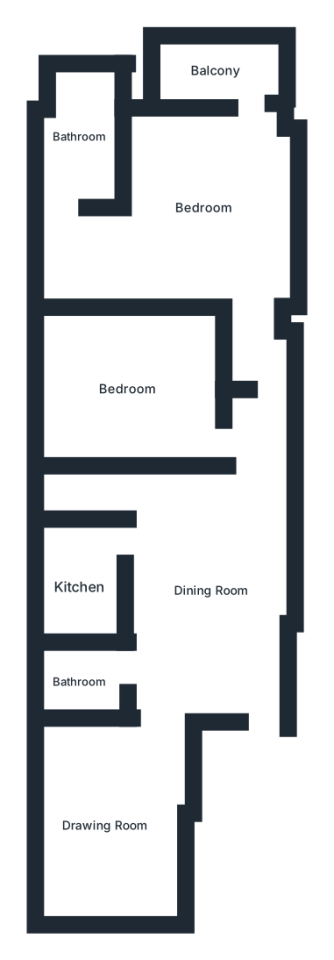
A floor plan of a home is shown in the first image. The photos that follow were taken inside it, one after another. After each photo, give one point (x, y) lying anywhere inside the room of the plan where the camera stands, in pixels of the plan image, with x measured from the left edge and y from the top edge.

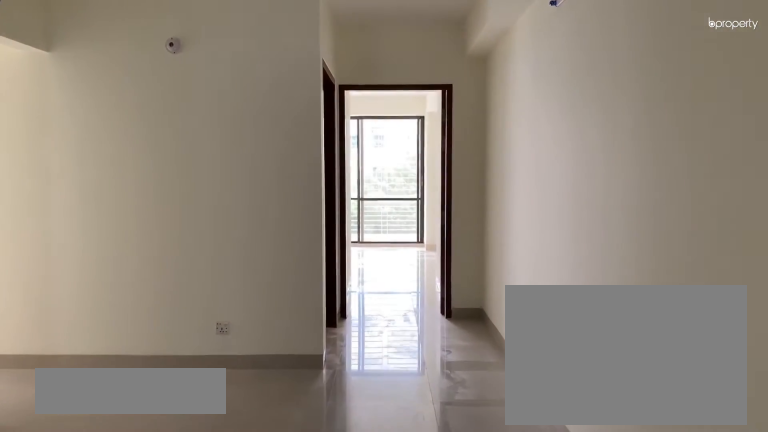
(210, 582)
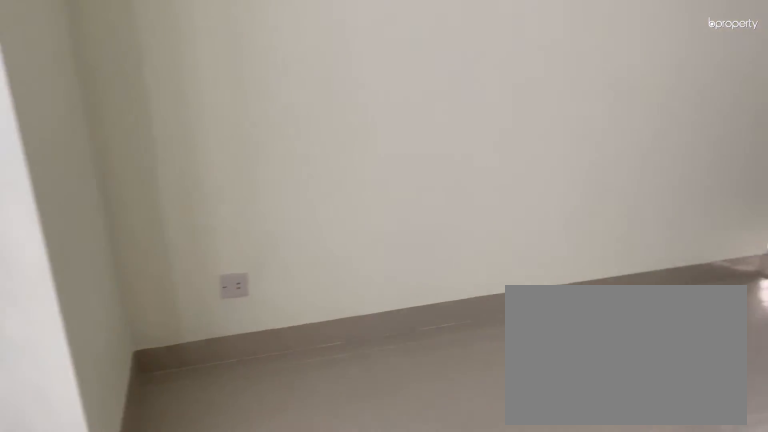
(106, 825)
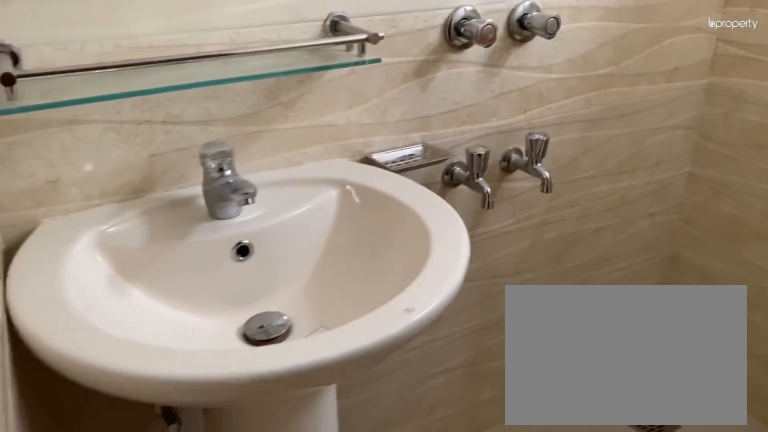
(81, 680)
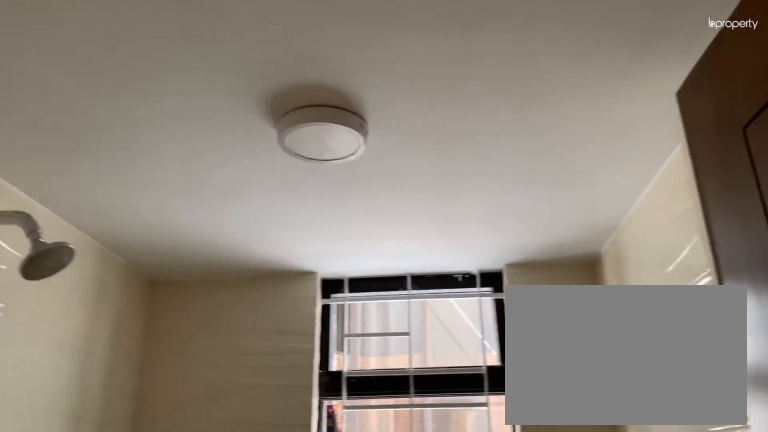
(81, 680)
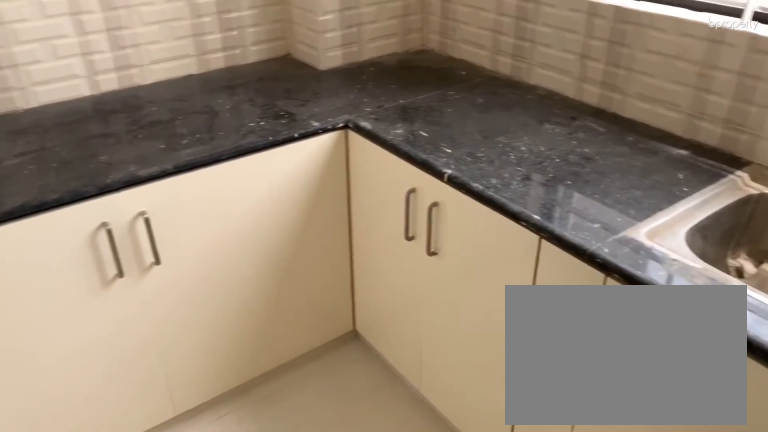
(79, 582)
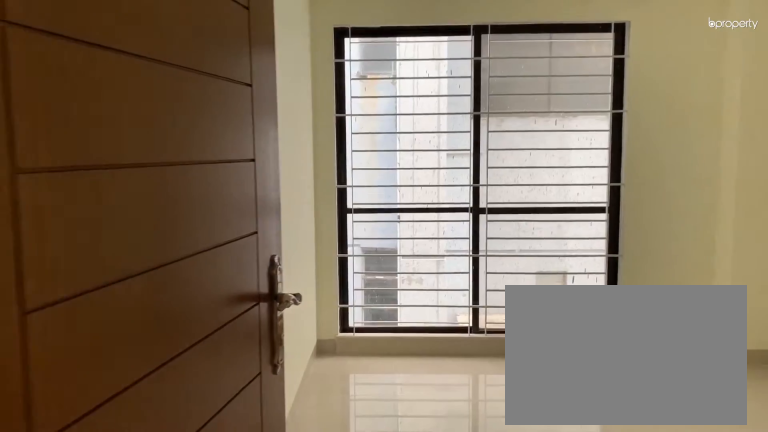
(127, 389)
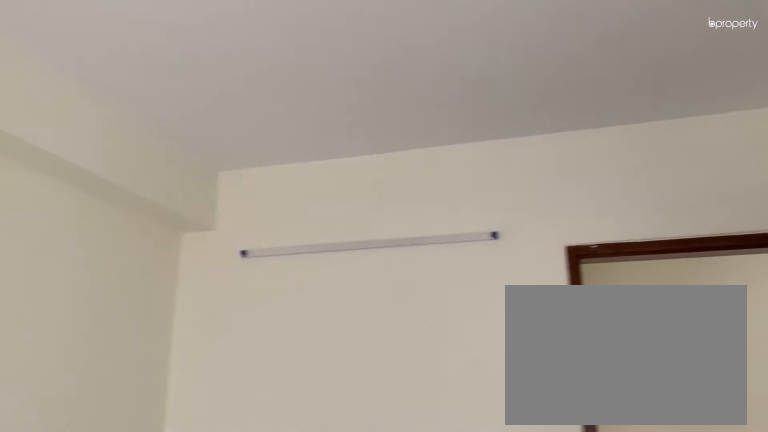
(127, 389)
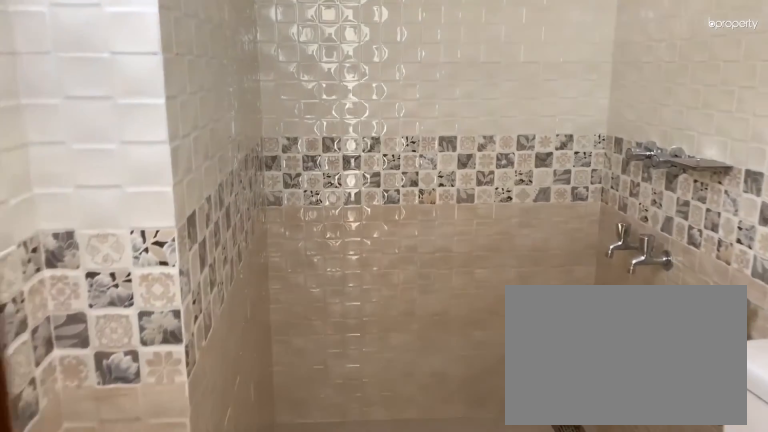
(76, 135)
